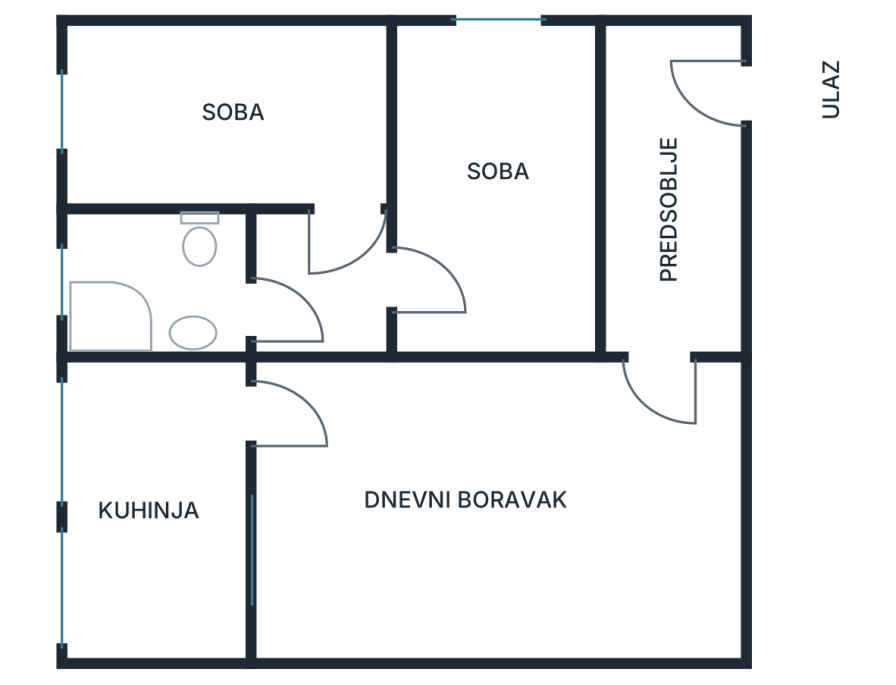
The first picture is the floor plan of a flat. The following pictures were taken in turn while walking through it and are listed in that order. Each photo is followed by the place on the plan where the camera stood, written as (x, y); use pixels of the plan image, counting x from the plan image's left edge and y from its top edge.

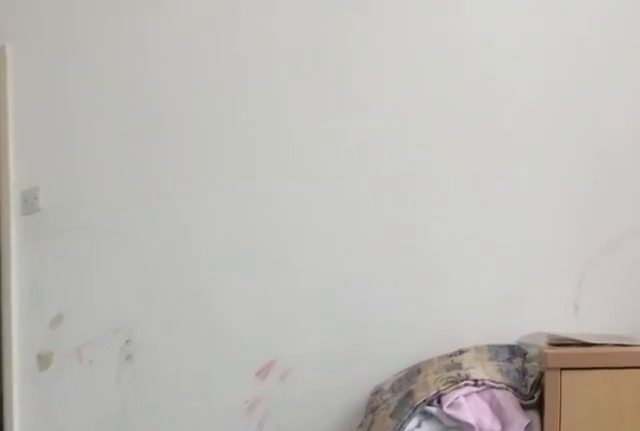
(118, 89)
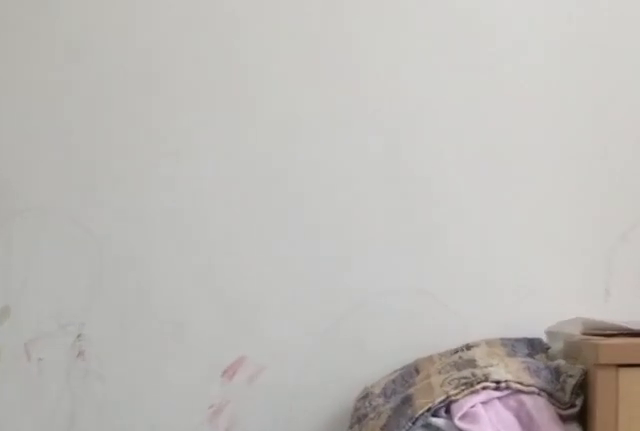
(152, 97)
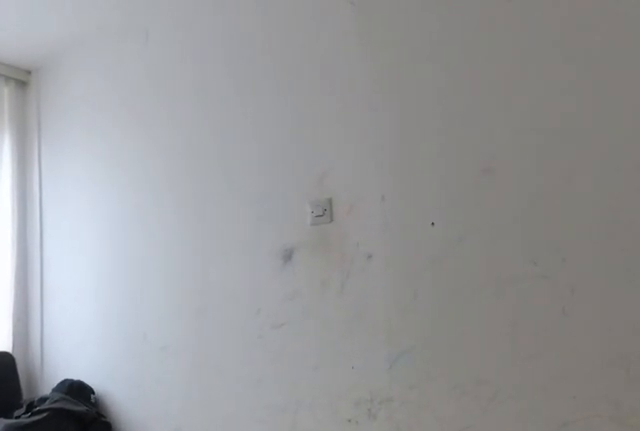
(441, 292)
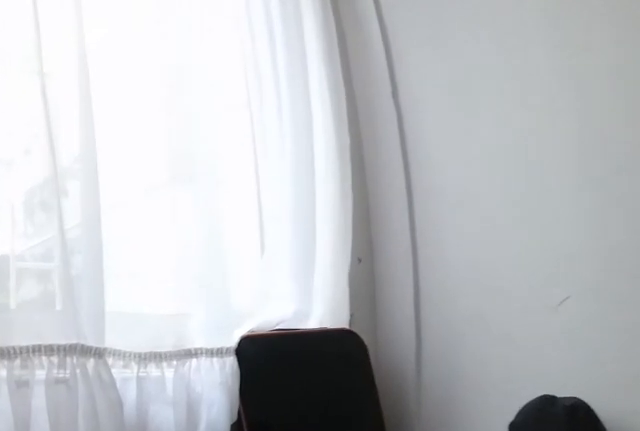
(478, 153)
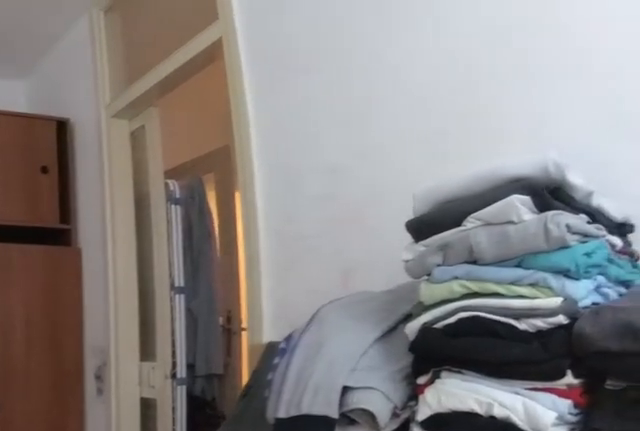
(479, 62)
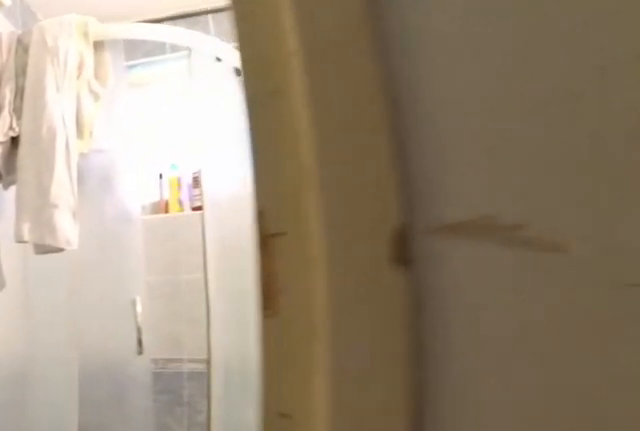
(319, 303)
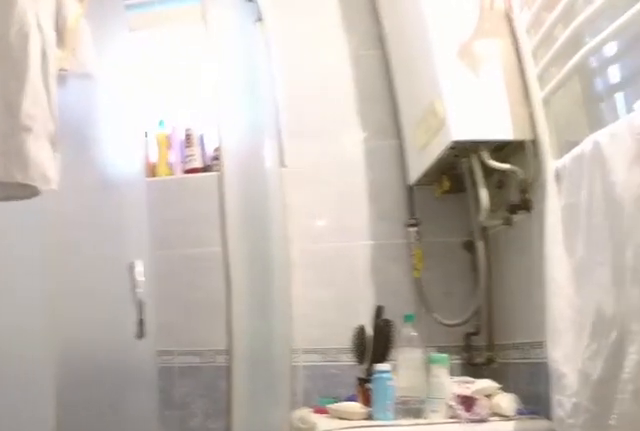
(268, 296)
